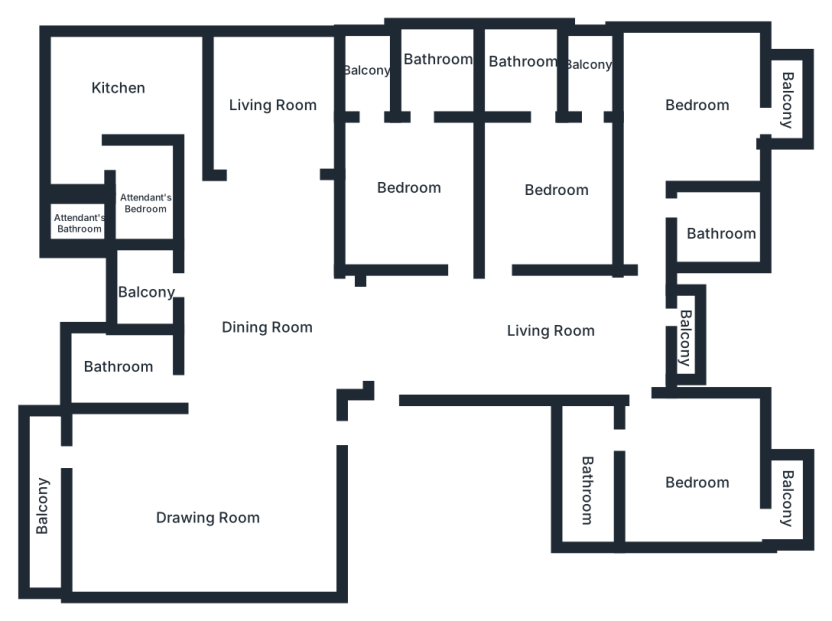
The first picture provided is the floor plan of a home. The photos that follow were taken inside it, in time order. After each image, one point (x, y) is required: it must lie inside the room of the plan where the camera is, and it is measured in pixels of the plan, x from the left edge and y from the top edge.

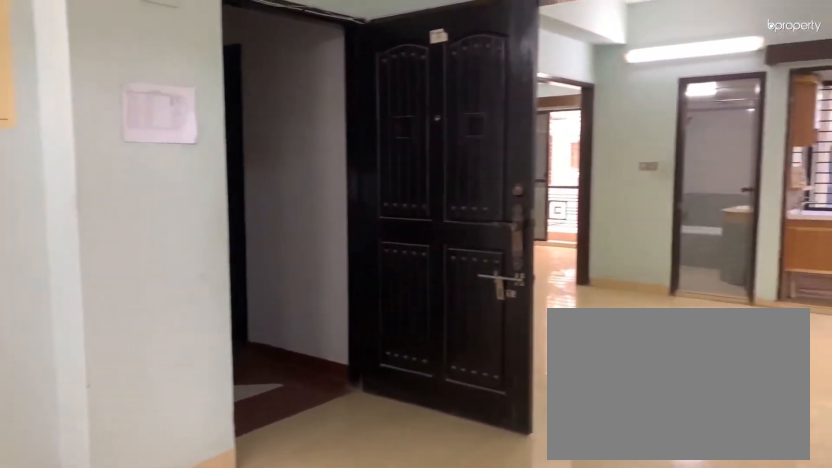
(510, 329)
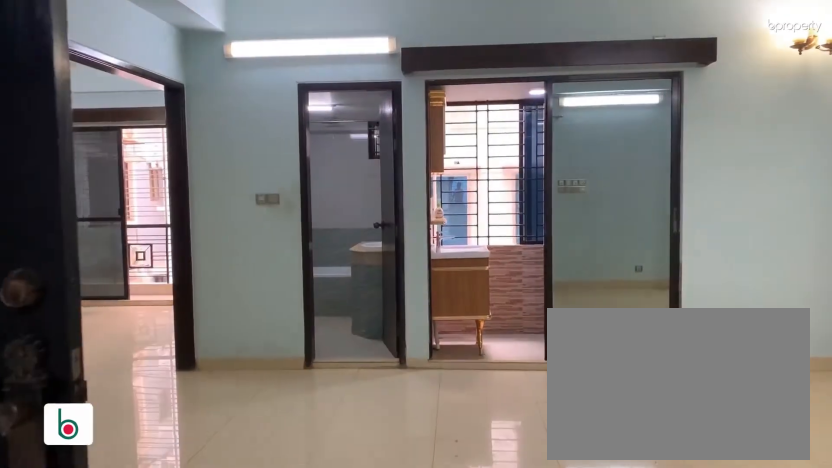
(255, 308)
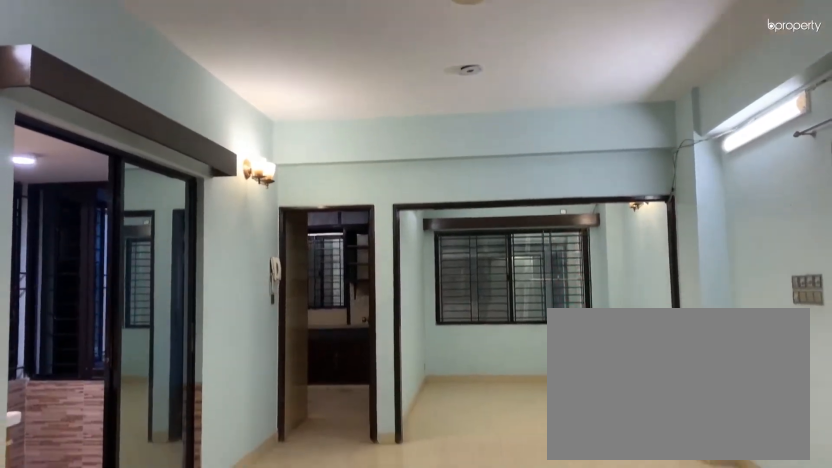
(255, 308)
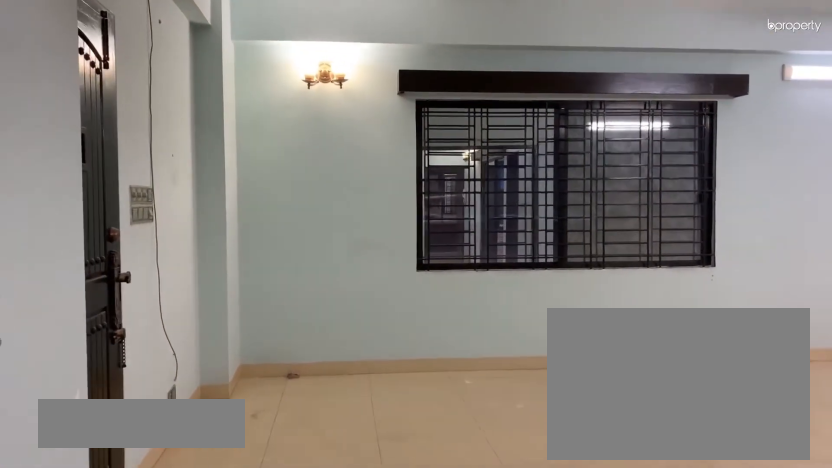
(208, 496)
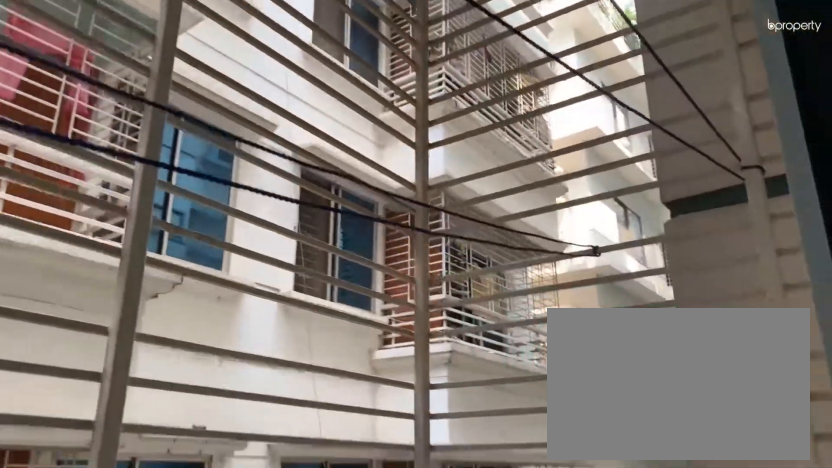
(39, 508)
